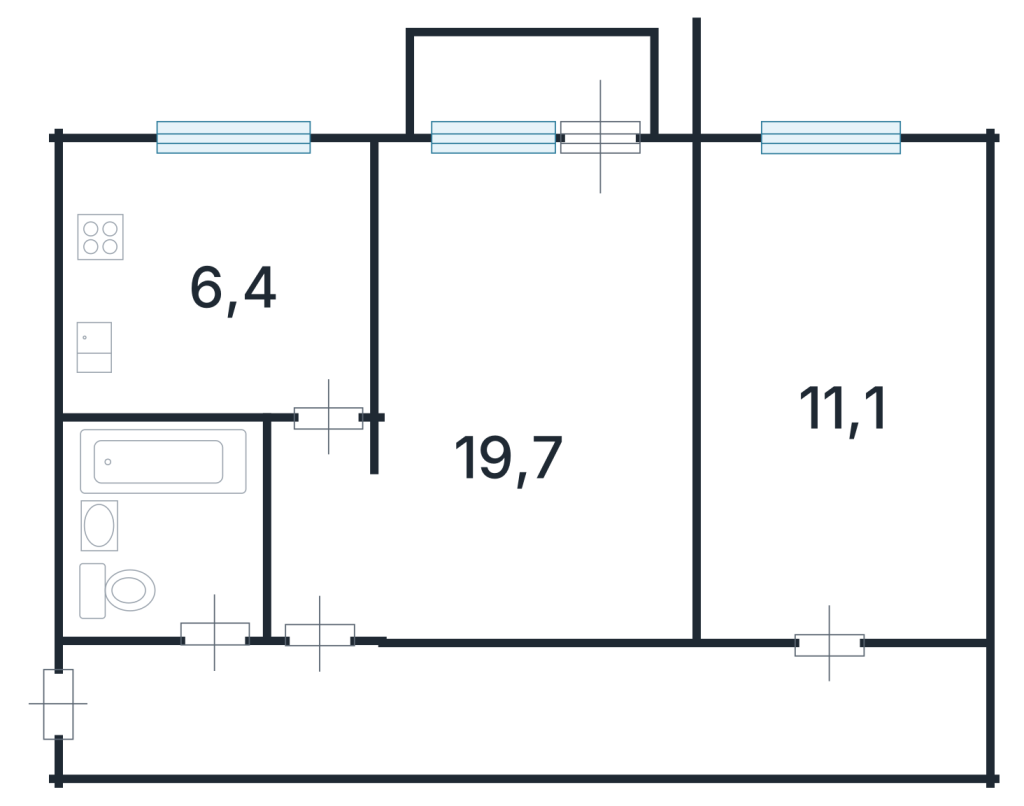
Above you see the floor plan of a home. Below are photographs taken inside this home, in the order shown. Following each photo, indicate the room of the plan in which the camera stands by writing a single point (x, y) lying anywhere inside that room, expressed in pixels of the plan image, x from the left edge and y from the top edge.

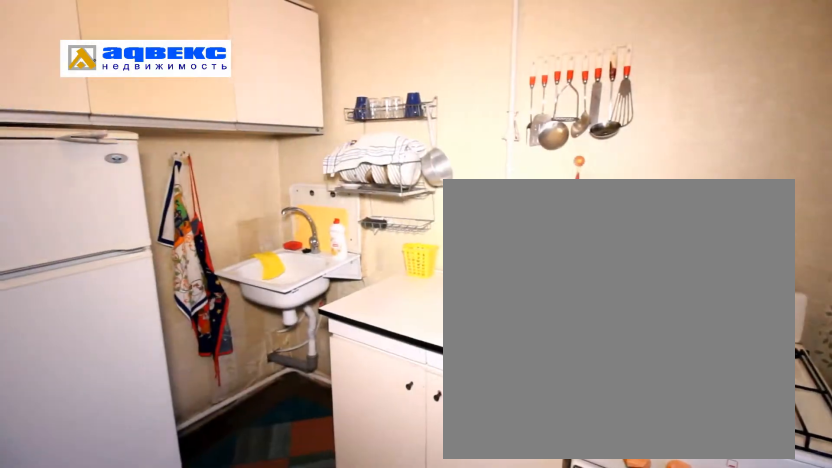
(158, 337)
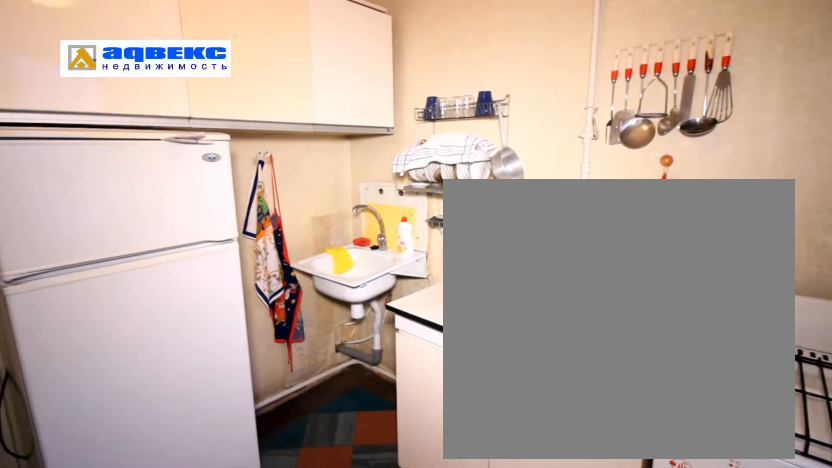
(158, 337)
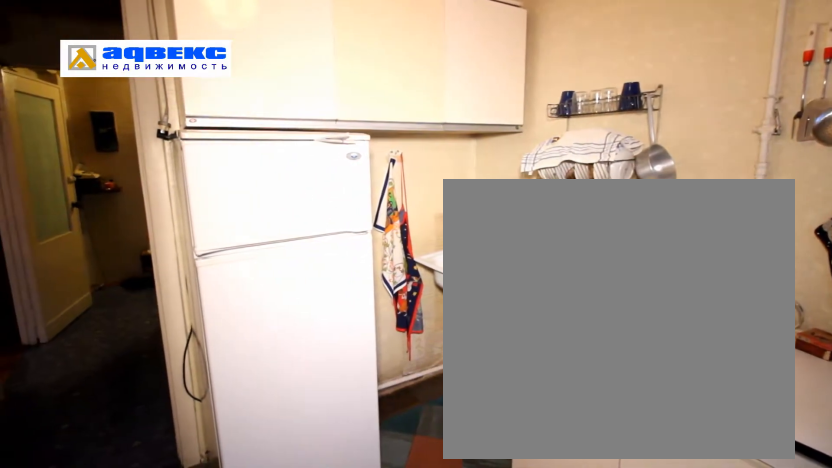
(158, 337)
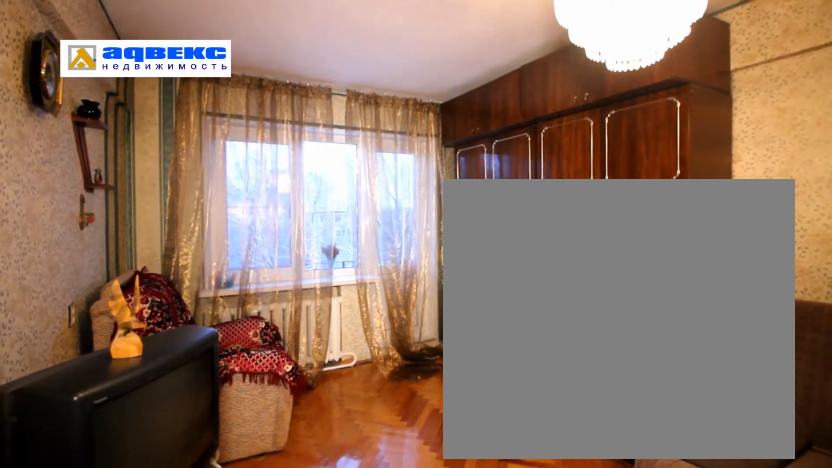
(637, 494)
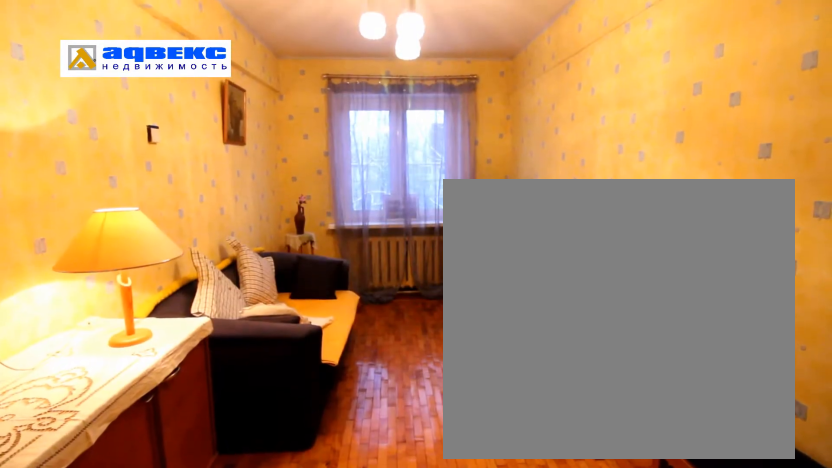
(926, 452)
